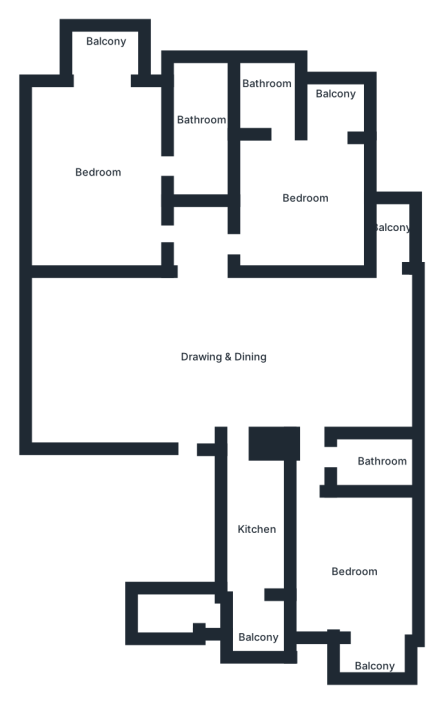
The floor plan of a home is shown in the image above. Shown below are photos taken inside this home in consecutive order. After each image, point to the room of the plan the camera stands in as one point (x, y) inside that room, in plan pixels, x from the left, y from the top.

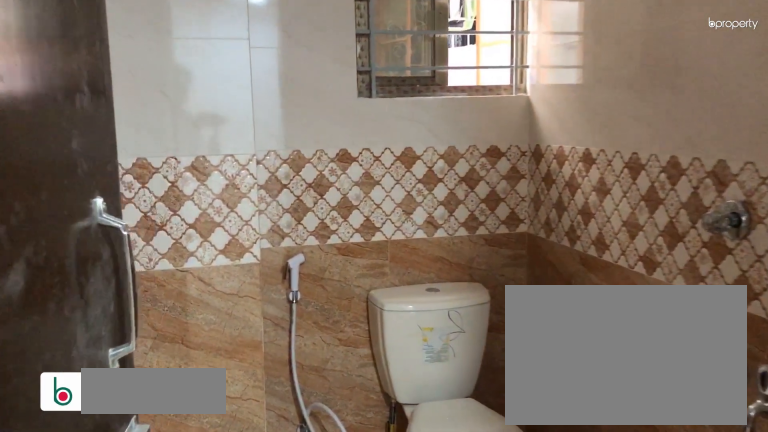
(366, 457)
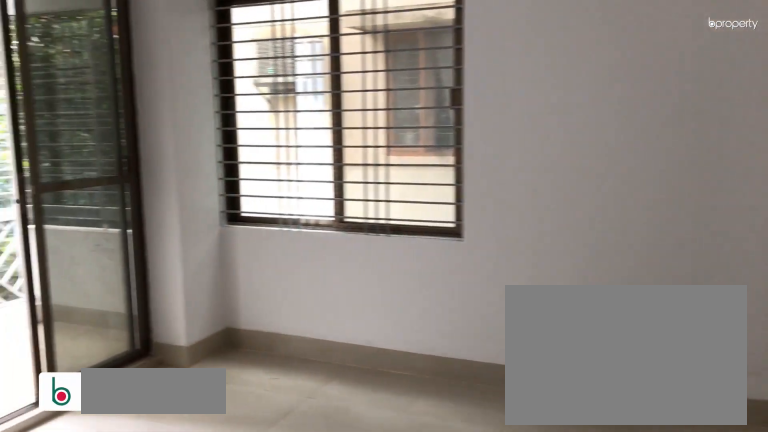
(297, 196)
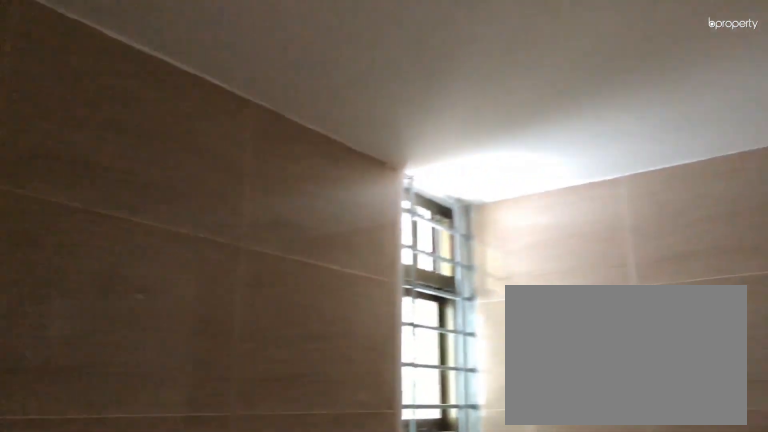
(265, 87)
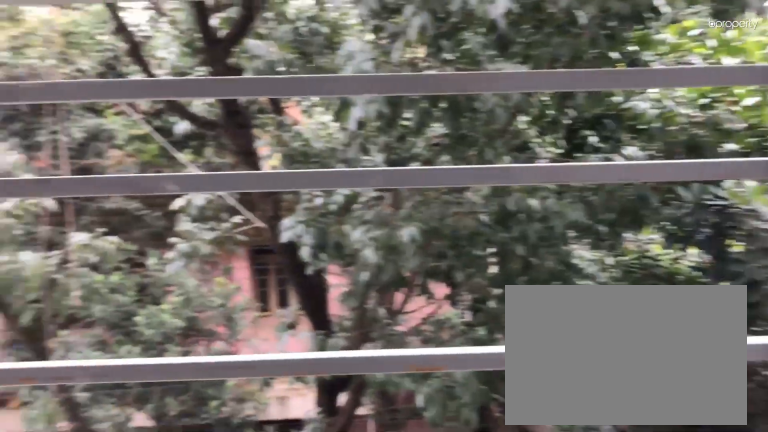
(333, 107)
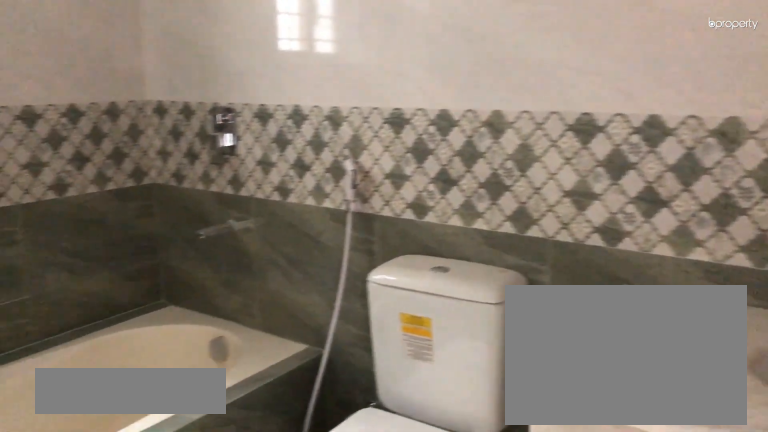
(202, 125)
